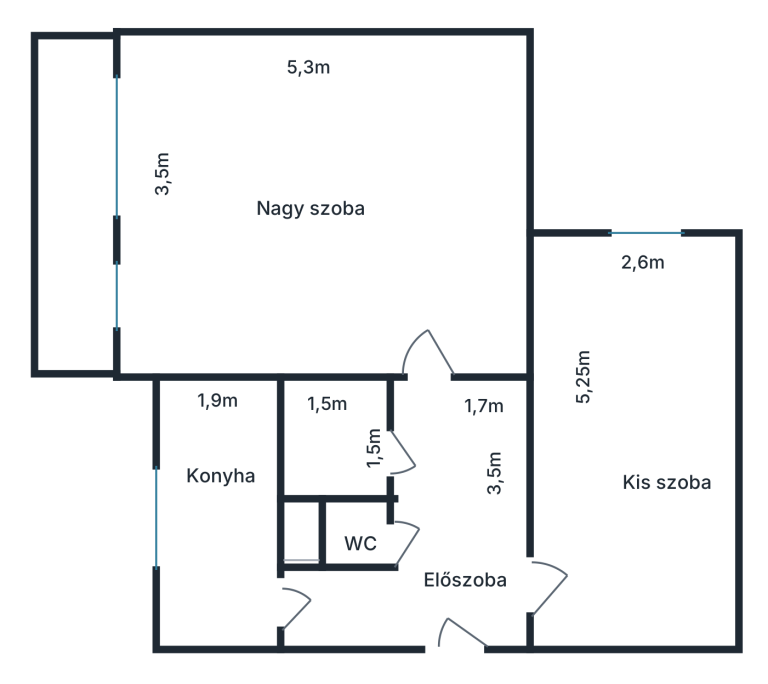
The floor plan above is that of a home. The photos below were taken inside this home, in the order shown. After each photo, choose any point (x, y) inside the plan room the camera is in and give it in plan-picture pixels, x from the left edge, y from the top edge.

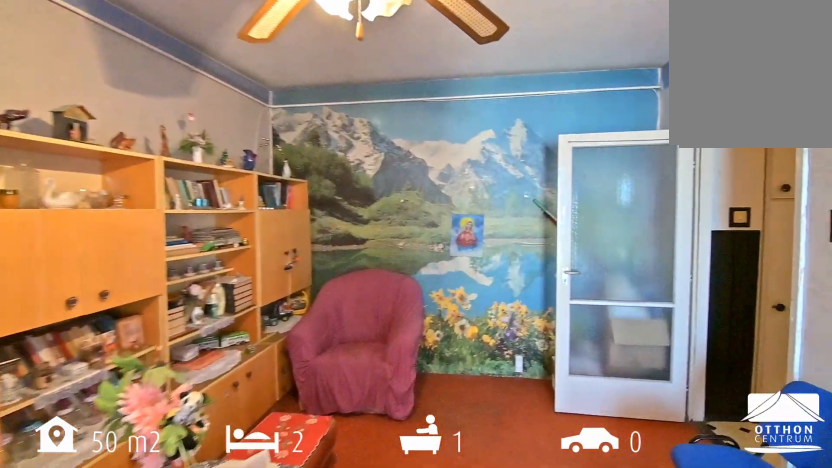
(325, 210)
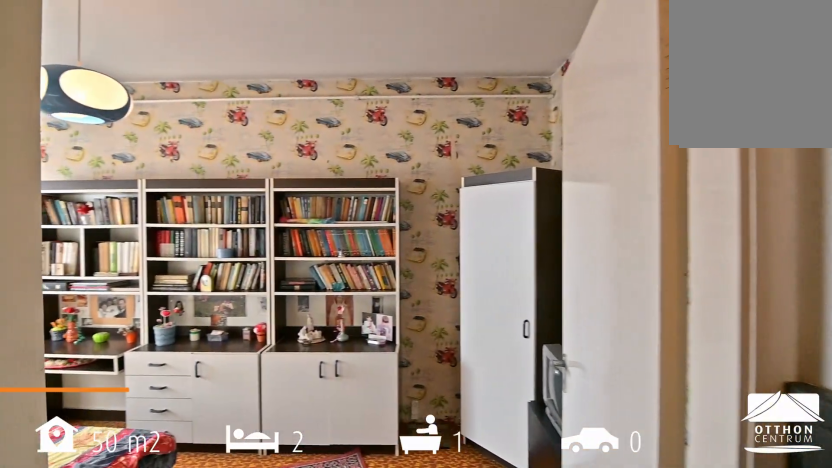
(655, 490)
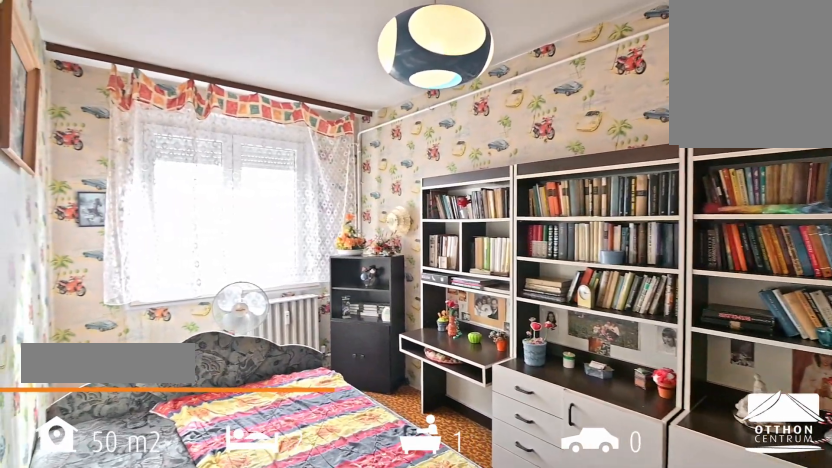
(655, 490)
